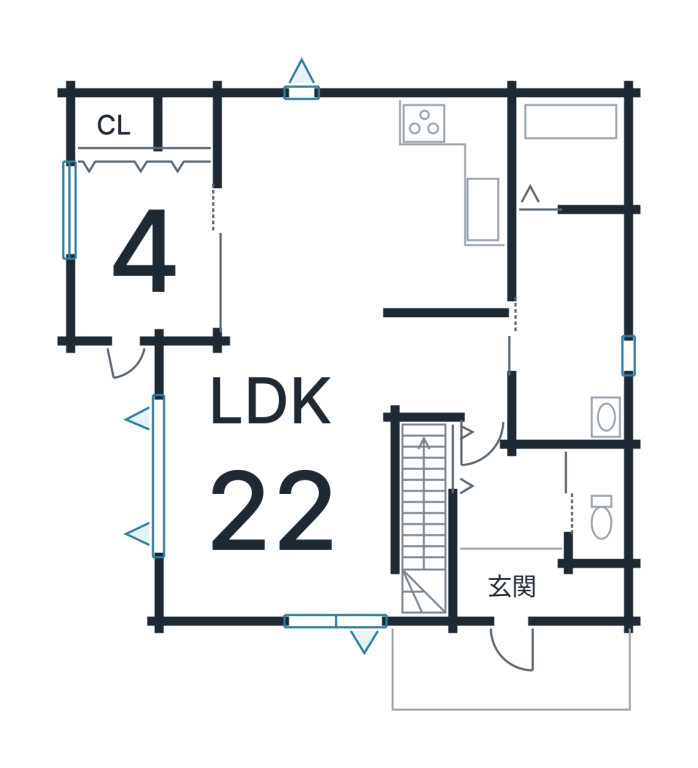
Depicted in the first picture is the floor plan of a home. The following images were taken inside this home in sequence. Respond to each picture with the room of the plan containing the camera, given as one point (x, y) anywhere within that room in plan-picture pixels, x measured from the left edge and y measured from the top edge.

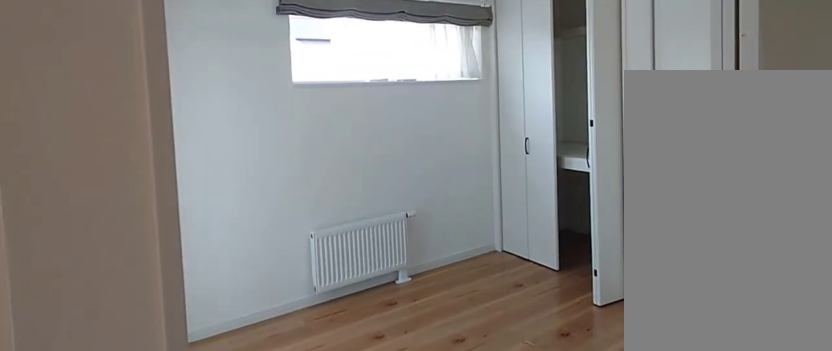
(135, 243)
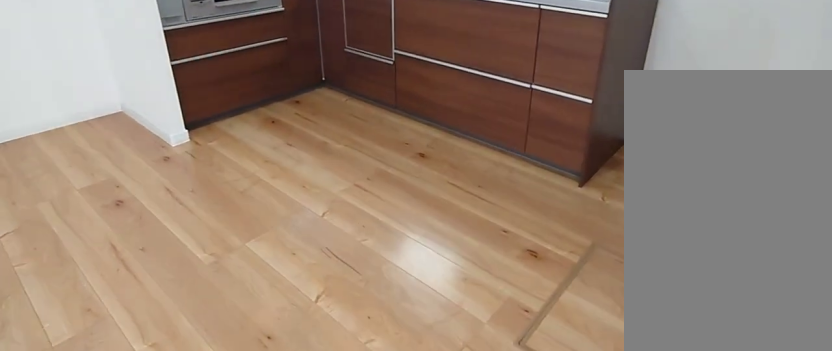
(388, 214)
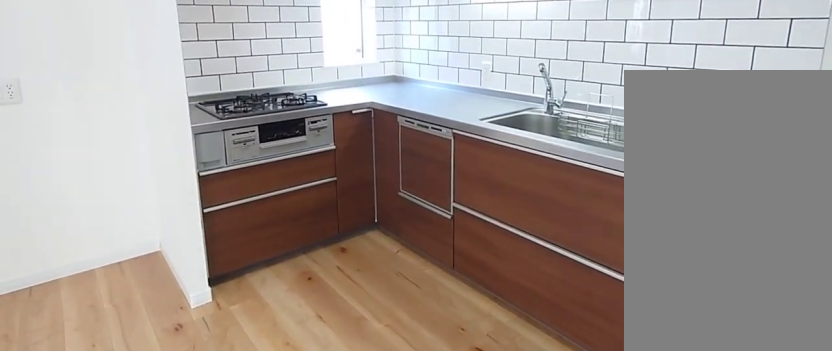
(388, 214)
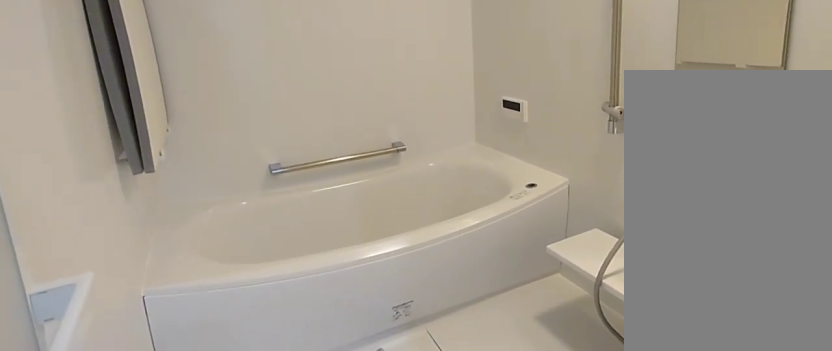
(569, 152)
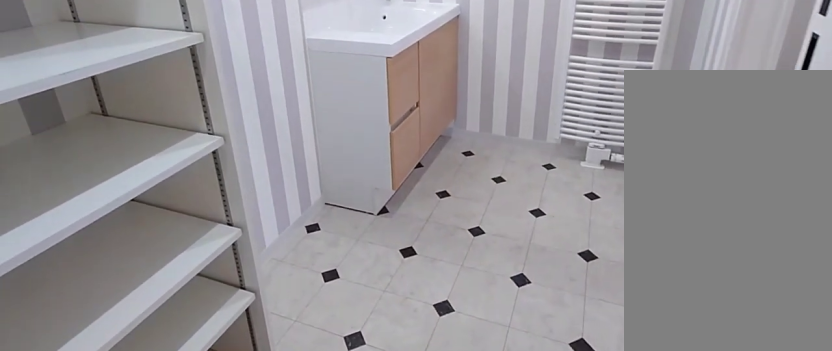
(574, 334)
